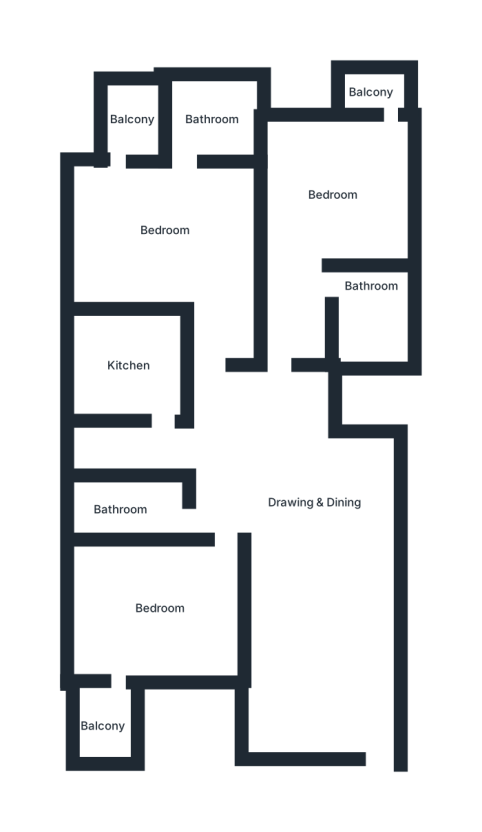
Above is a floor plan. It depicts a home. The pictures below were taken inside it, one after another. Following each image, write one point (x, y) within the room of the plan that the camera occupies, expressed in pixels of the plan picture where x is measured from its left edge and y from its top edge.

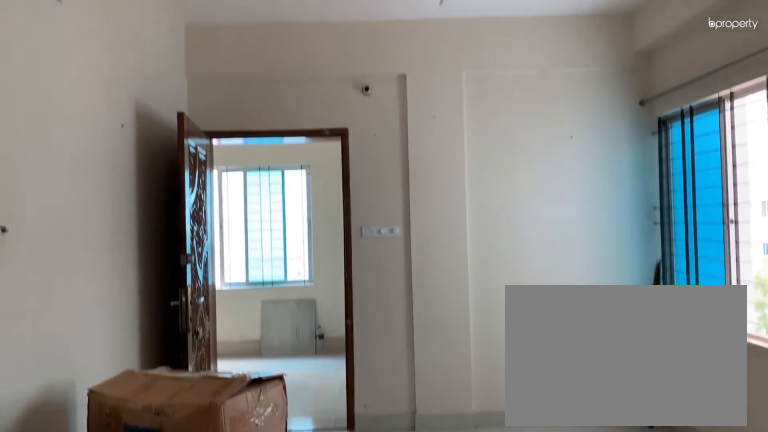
(315, 522)
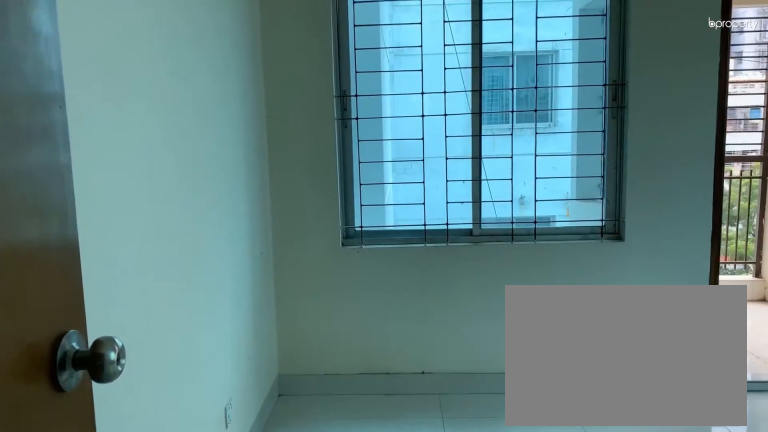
(133, 620)
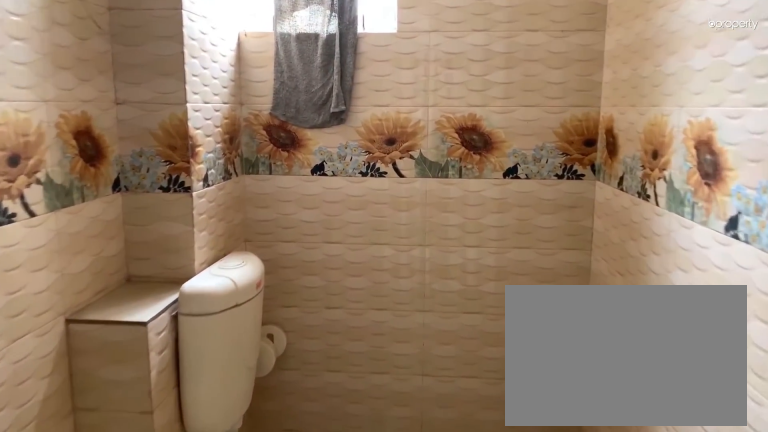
(118, 511)
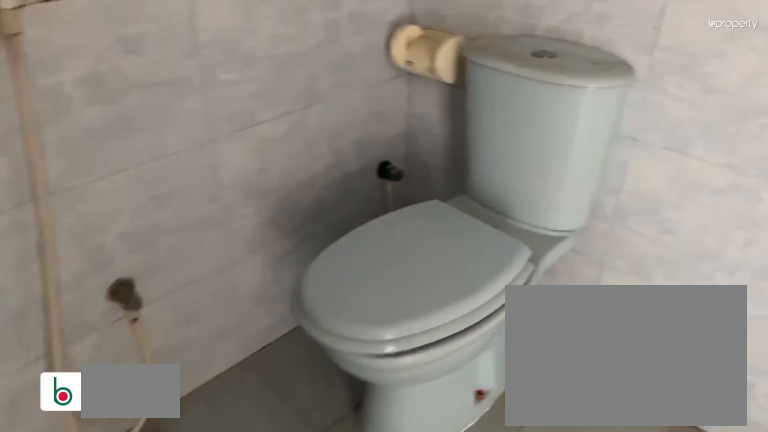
(368, 307)
